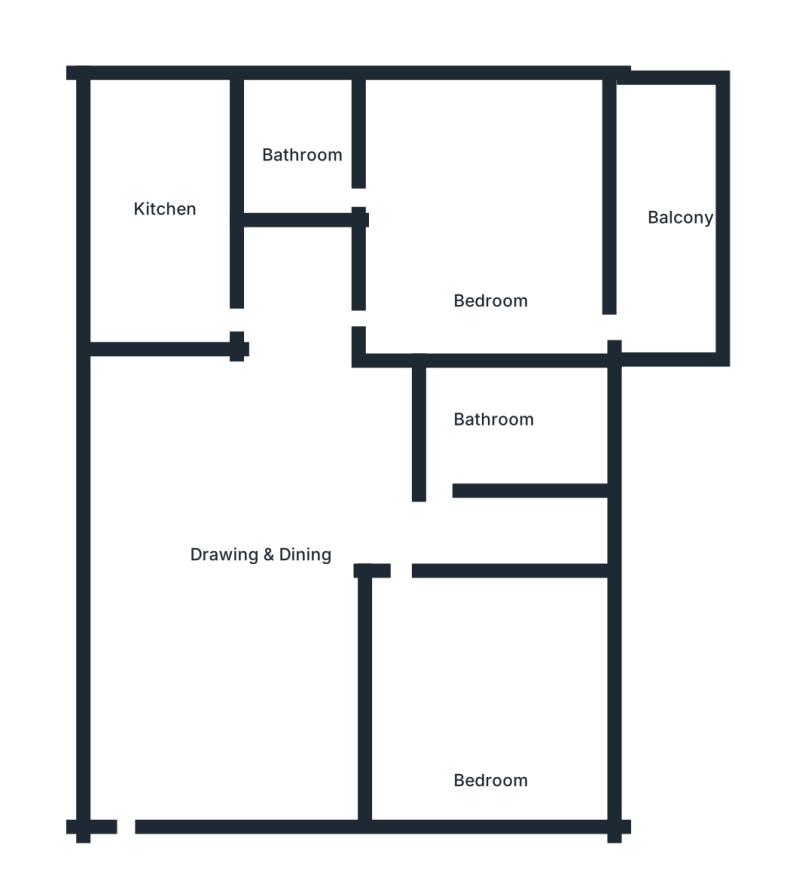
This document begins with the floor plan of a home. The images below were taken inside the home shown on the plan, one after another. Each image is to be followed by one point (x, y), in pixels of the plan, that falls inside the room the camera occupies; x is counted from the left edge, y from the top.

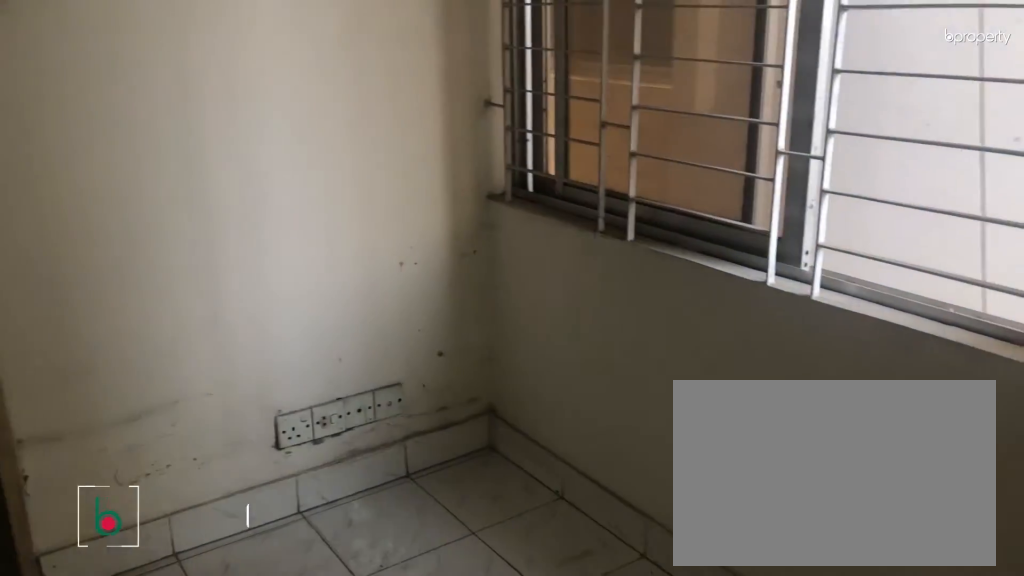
(480, 226)
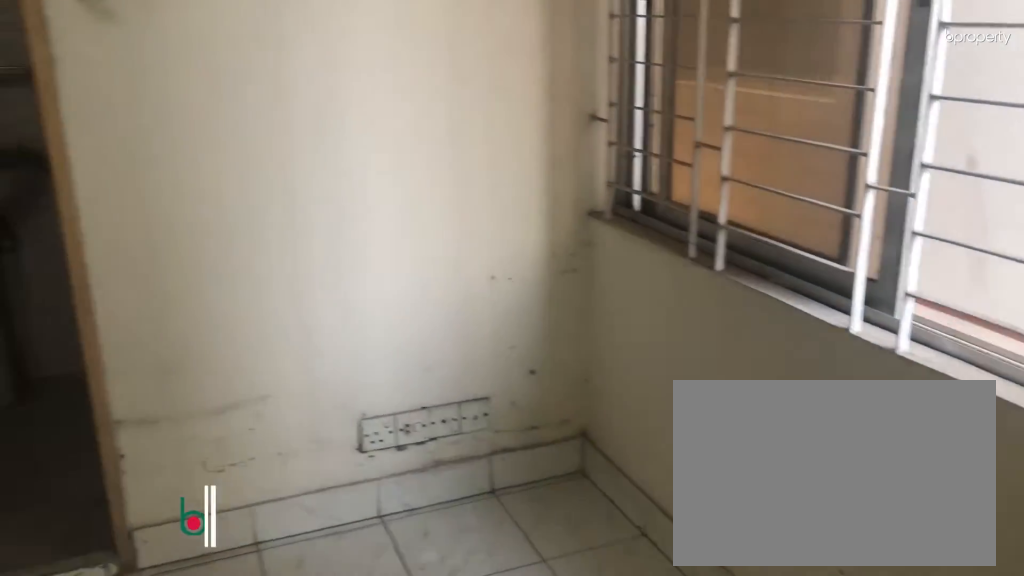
(480, 226)
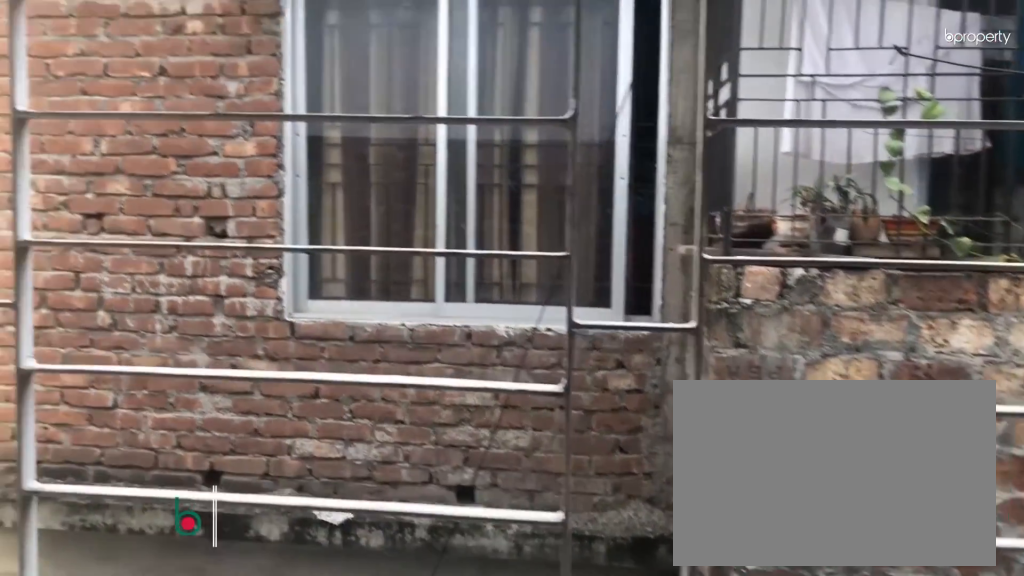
(669, 198)
